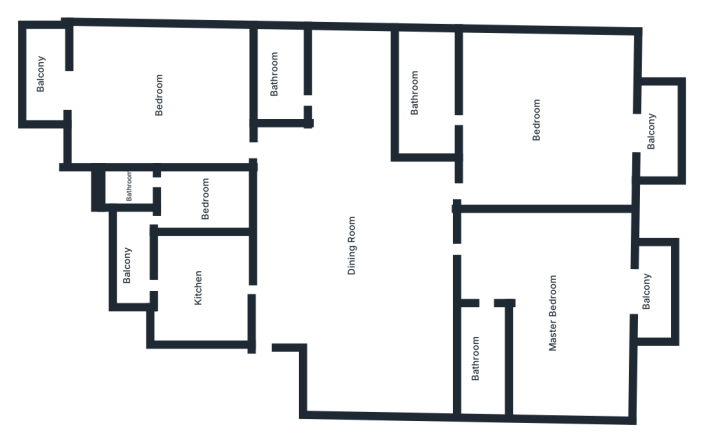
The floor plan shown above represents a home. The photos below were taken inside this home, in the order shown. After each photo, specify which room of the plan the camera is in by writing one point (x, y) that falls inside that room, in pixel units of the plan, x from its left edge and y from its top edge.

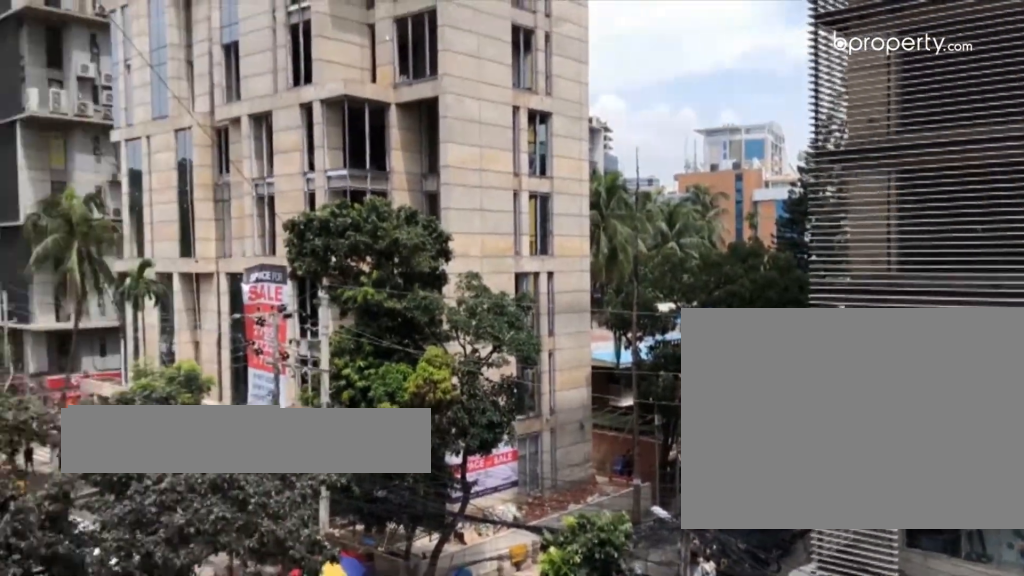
(658, 116)
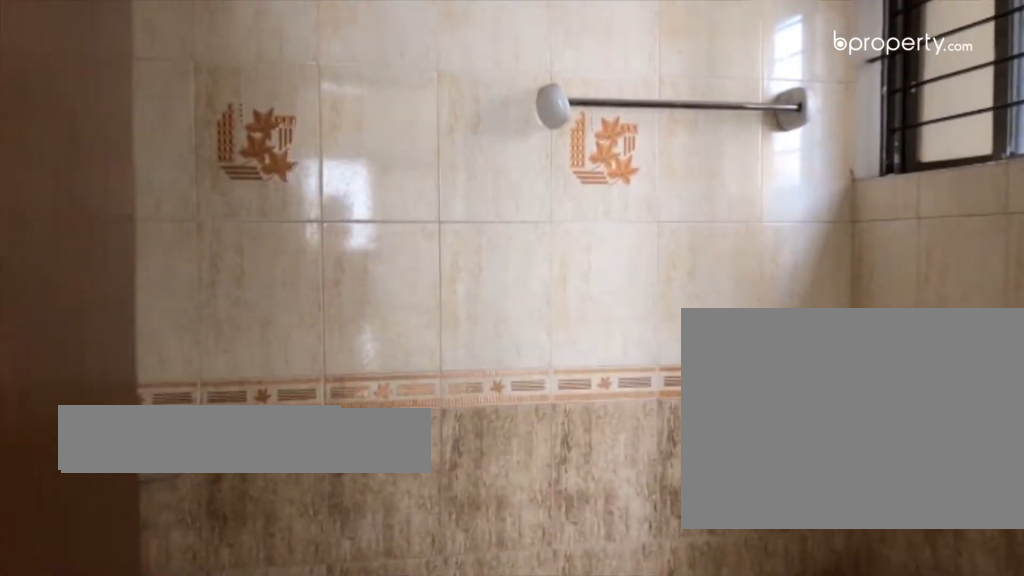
(430, 93)
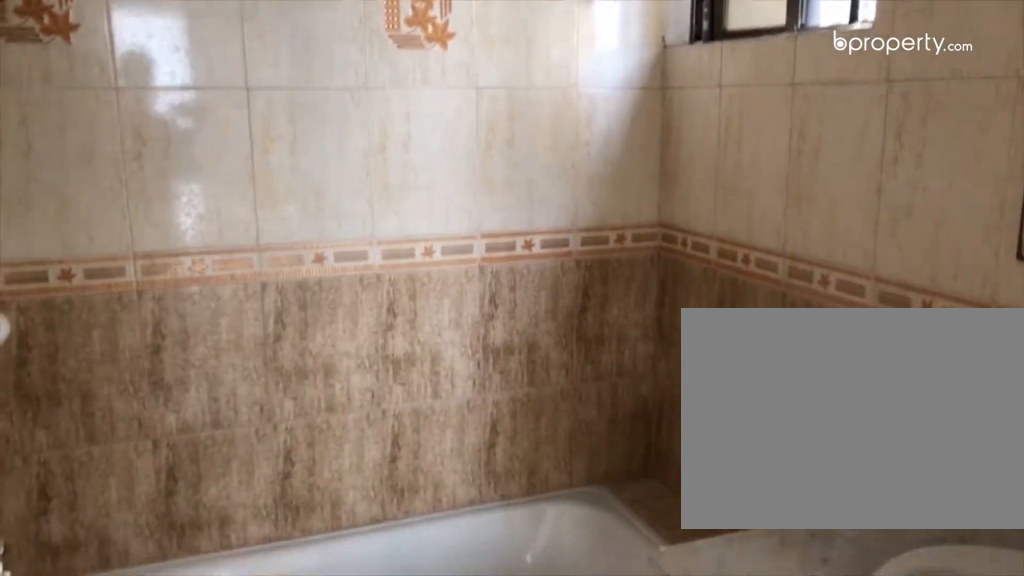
(430, 93)
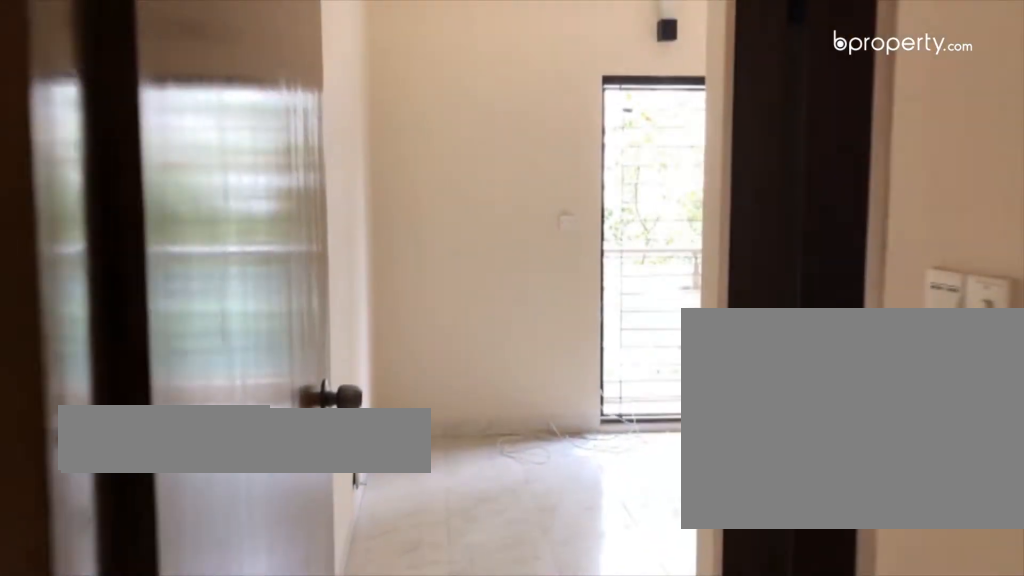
(466, 259)
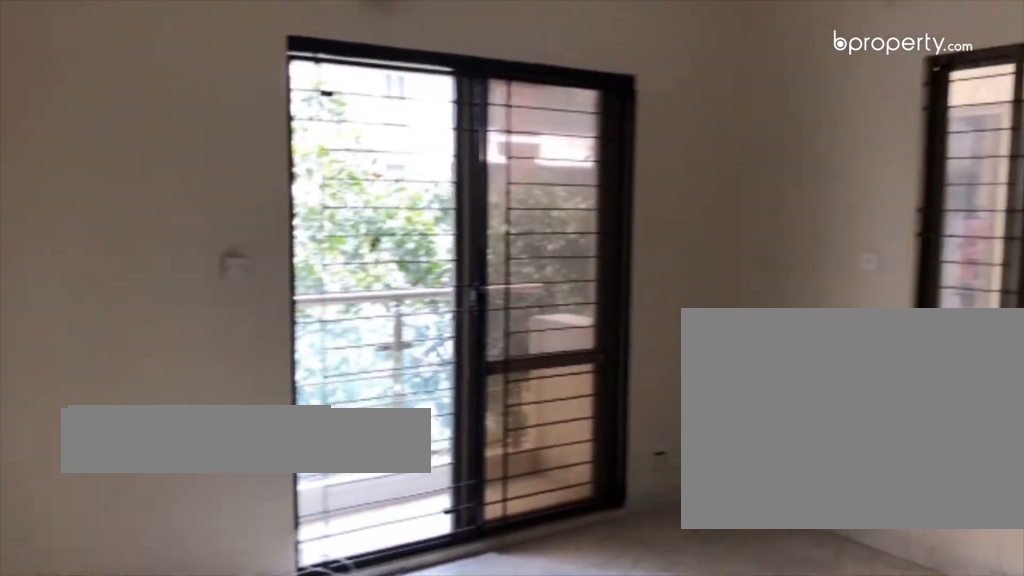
(557, 282)
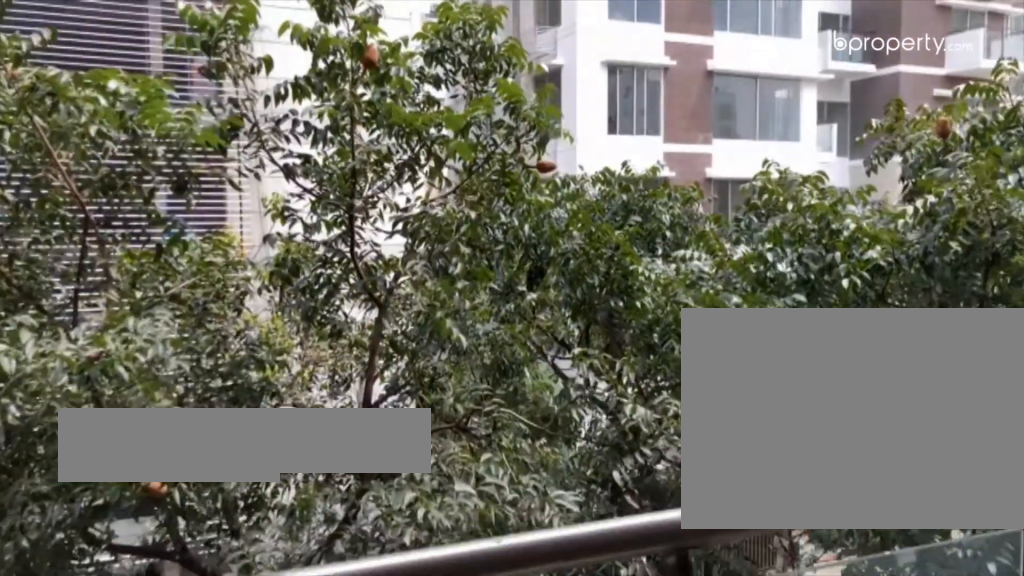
(645, 291)
